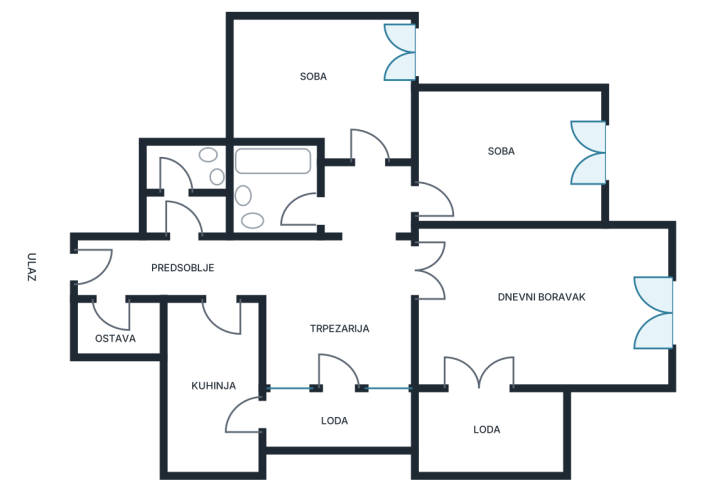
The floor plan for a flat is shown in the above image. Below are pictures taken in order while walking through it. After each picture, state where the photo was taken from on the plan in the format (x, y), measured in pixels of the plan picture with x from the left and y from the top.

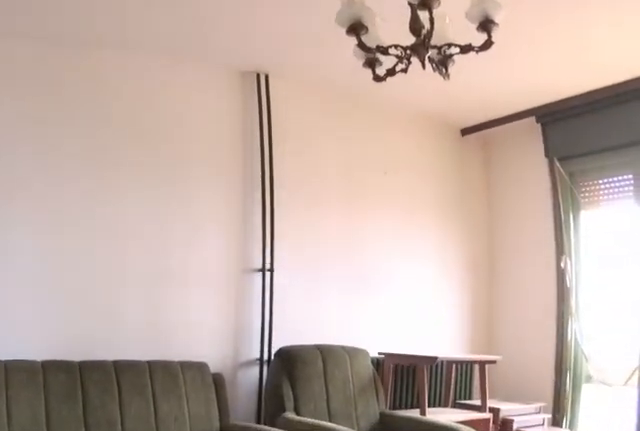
(497, 377)
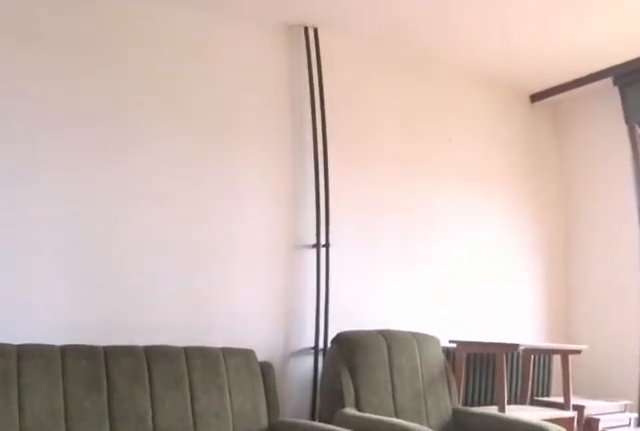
(499, 352)
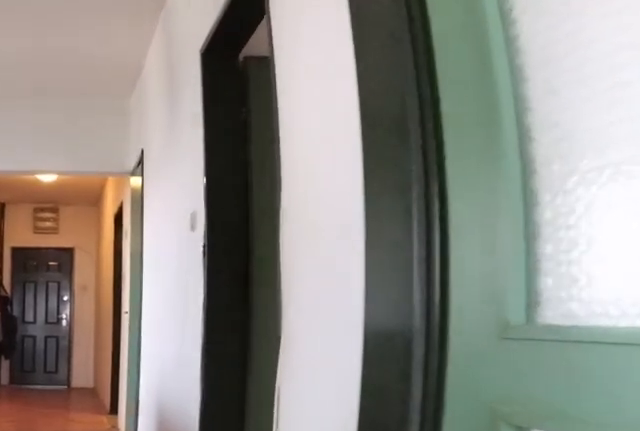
(452, 280)
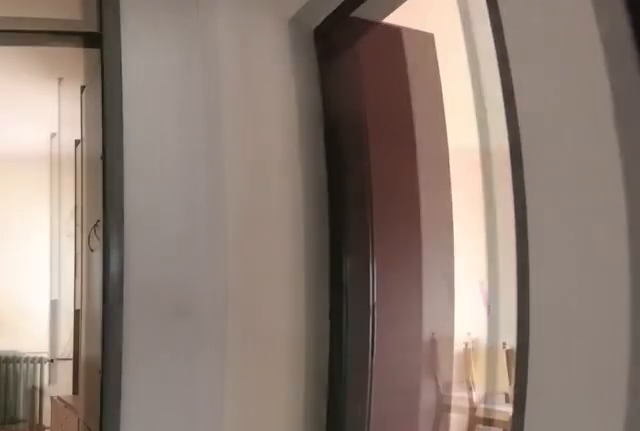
(371, 278)
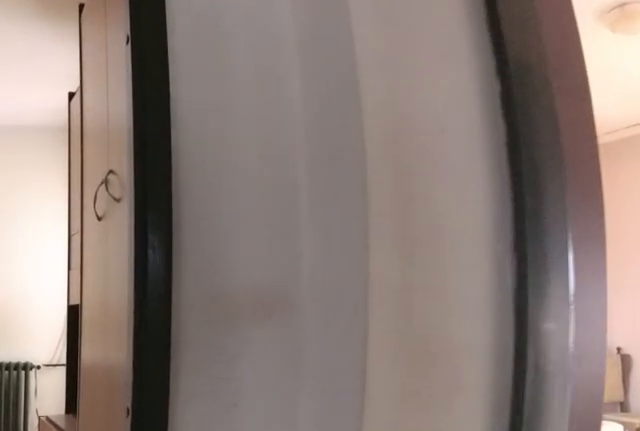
(367, 238)
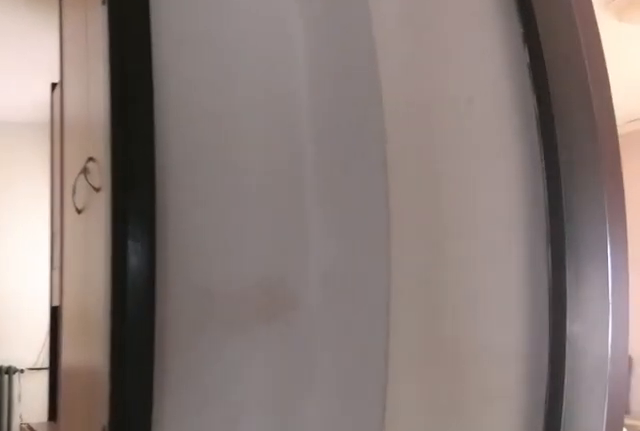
(368, 230)
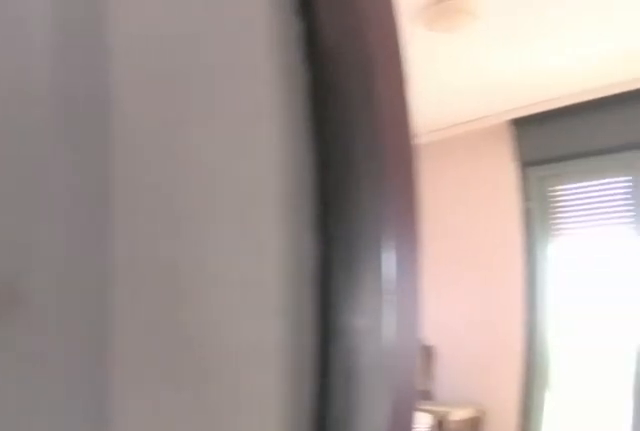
(368, 218)
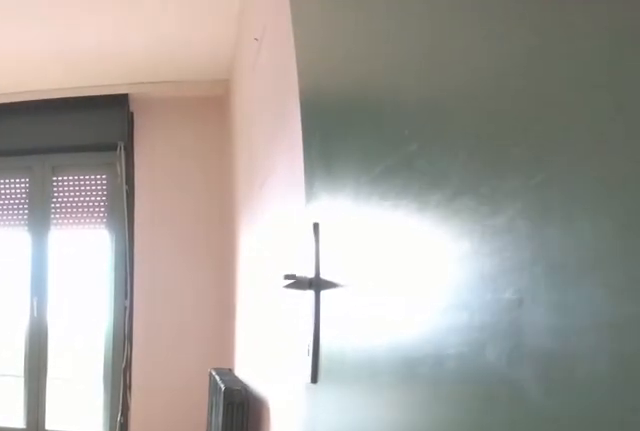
(390, 209)
